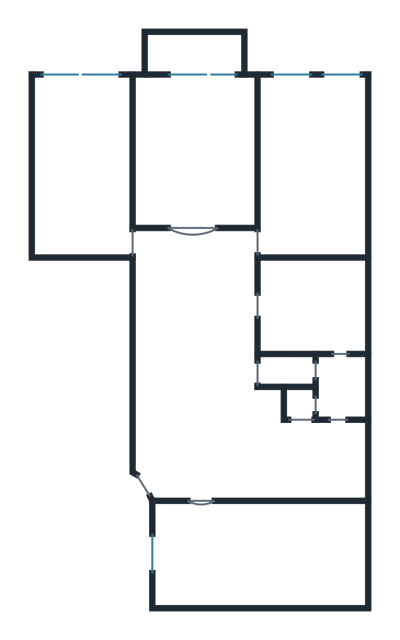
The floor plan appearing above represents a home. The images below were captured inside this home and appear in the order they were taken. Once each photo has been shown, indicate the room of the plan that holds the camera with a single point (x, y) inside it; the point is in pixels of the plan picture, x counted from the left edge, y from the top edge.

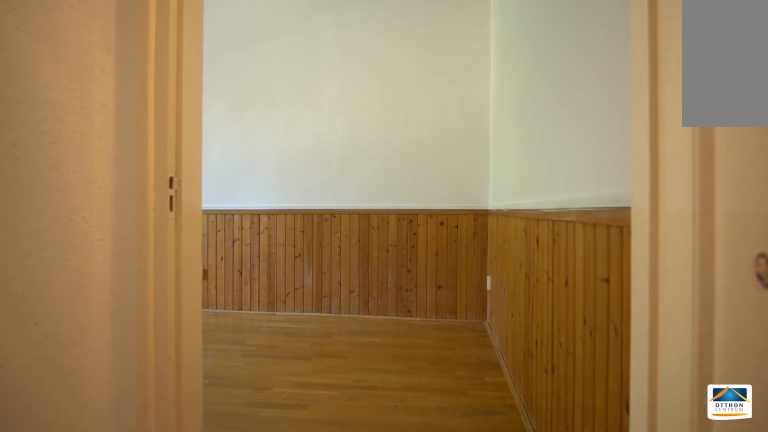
(322, 174)
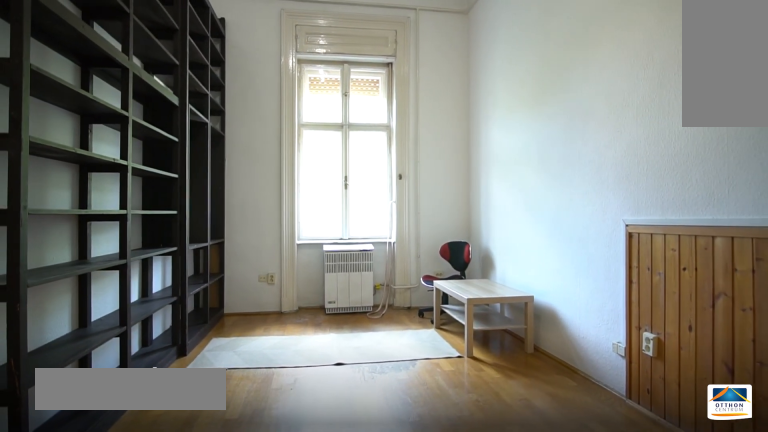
(322, 172)
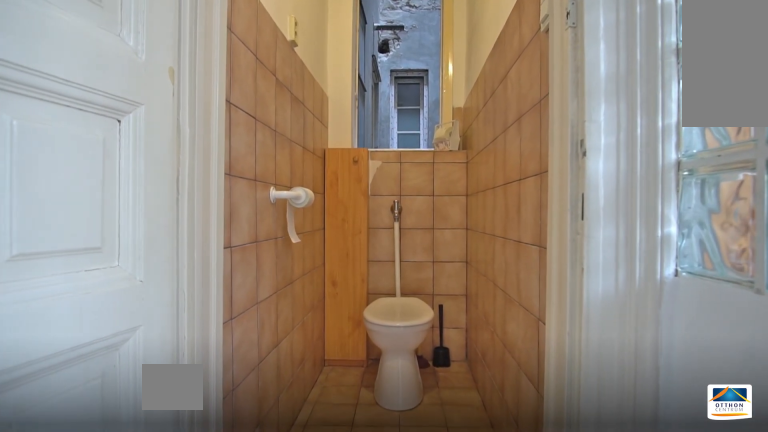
(288, 369)
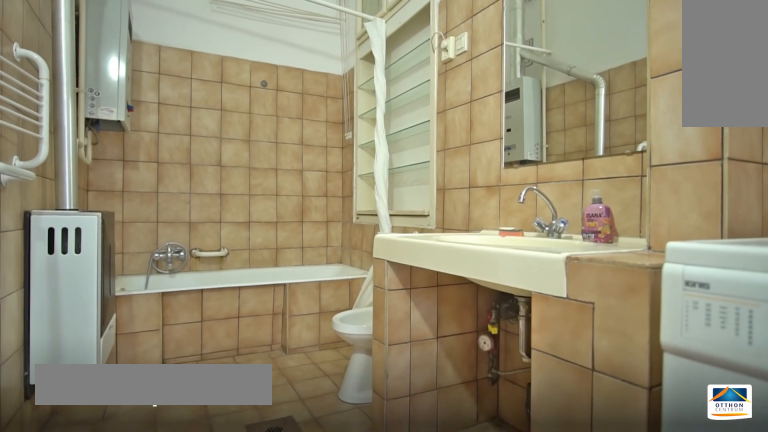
(317, 304)
